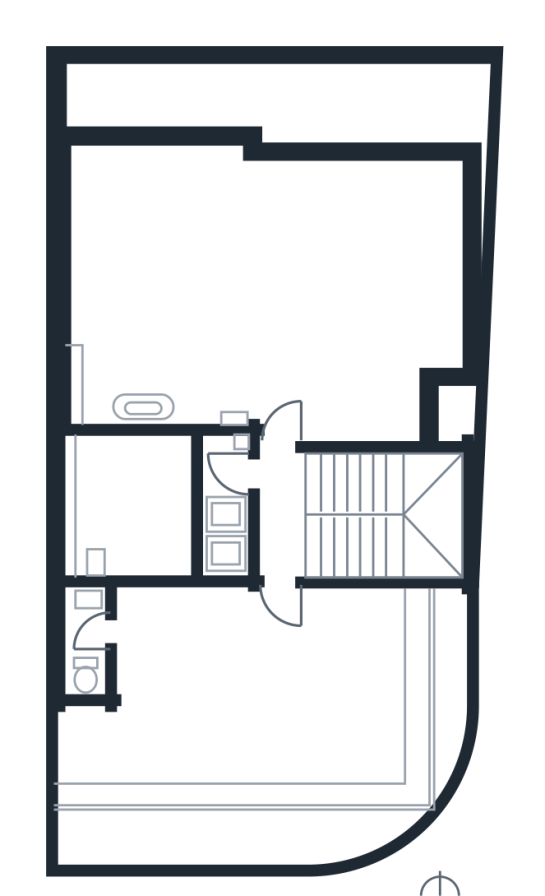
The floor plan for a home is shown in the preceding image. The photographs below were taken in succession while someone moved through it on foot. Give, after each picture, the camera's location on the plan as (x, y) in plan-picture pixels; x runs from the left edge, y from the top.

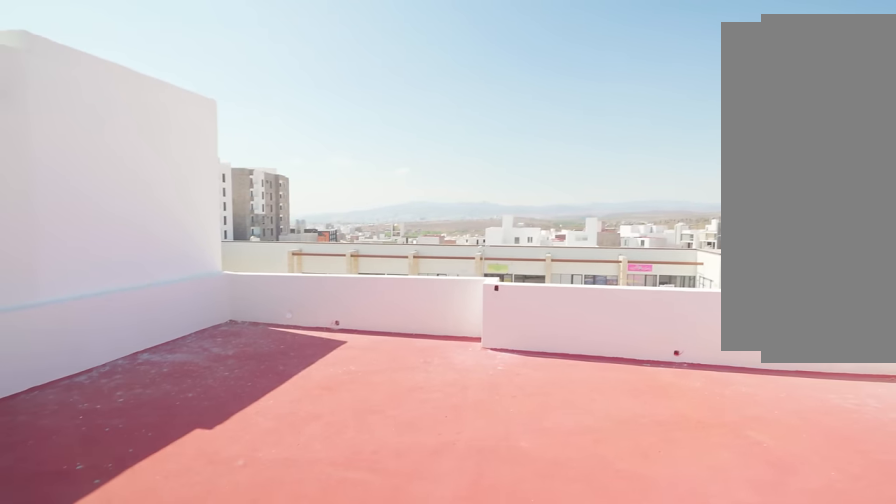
(286, 412)
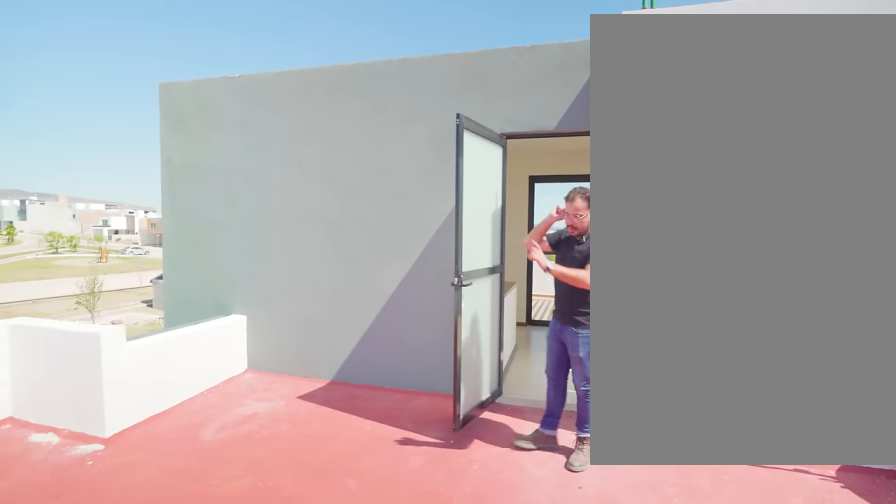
(216, 253)
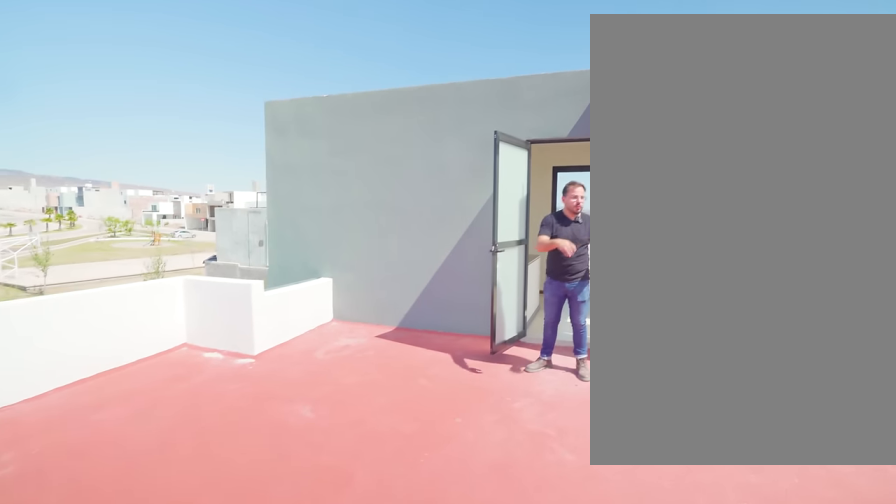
(288, 299)
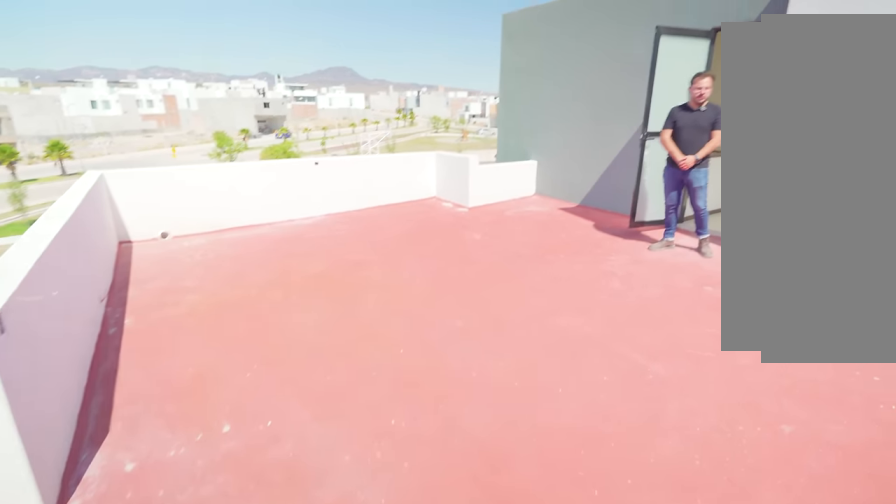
(114, 184)
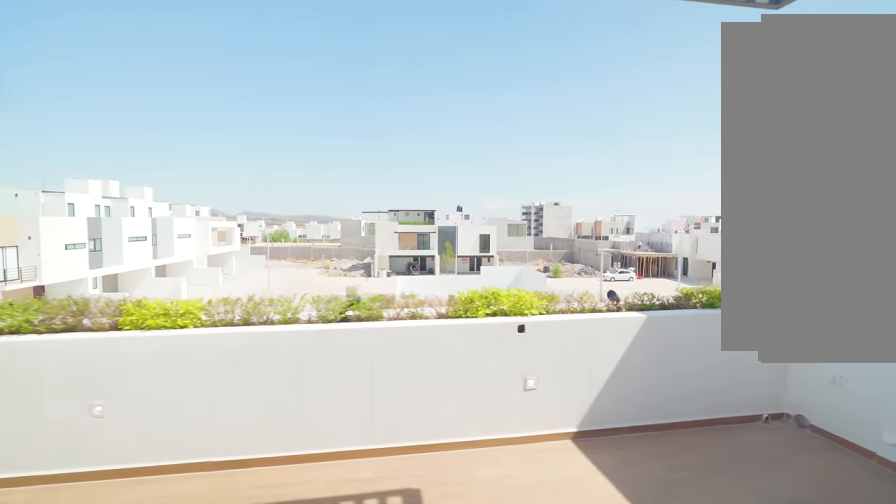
(285, 664)
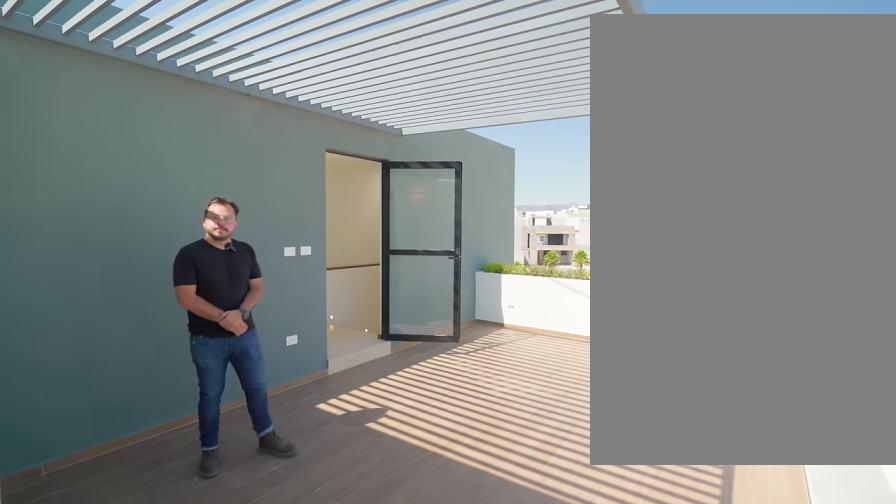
(94, 781)
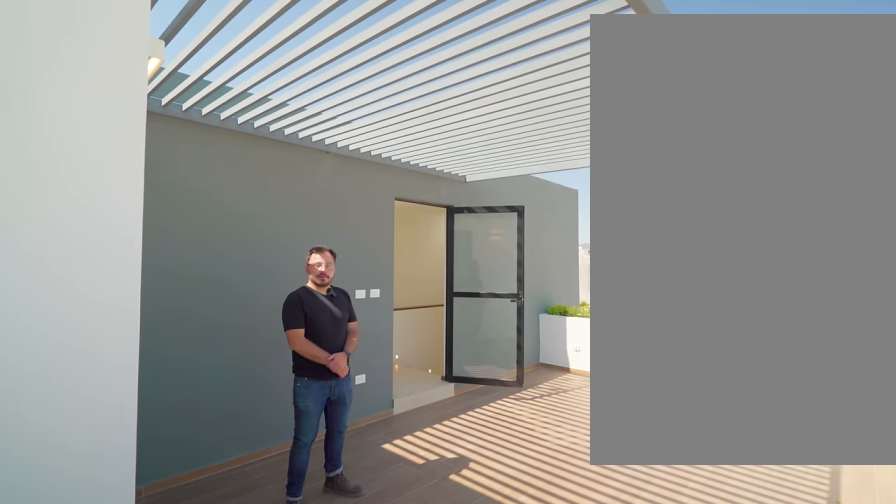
(87, 780)
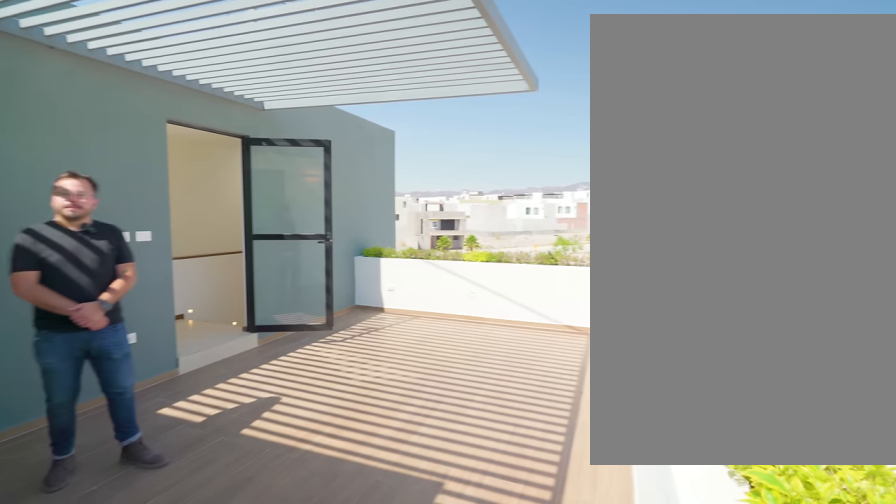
(87, 780)
